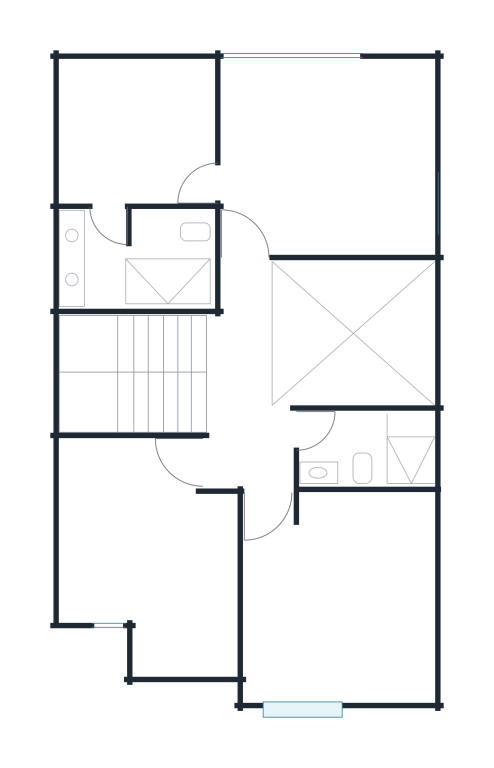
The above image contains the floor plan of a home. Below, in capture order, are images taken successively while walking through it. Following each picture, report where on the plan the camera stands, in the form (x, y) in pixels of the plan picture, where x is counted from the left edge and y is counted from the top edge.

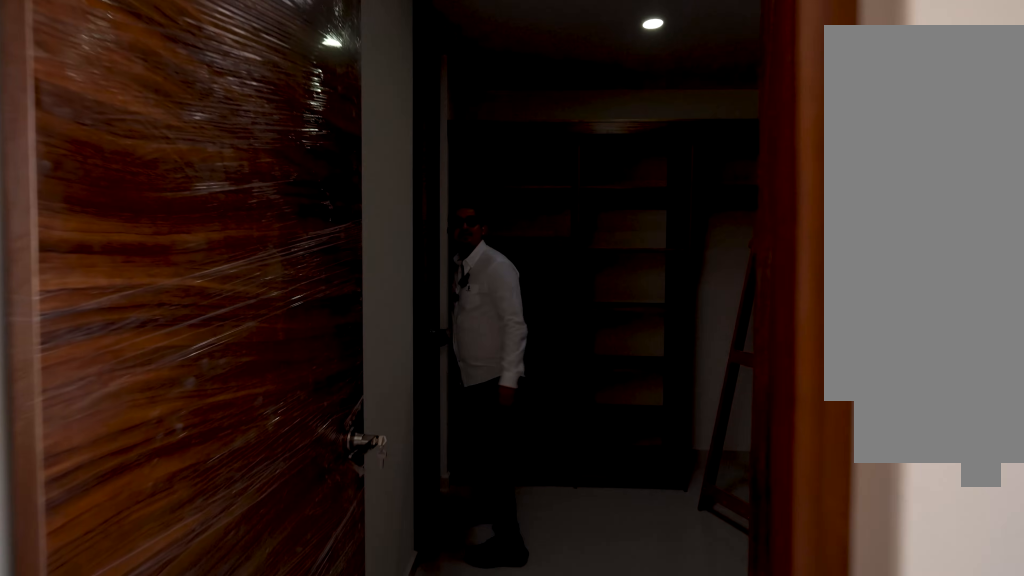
(174, 183)
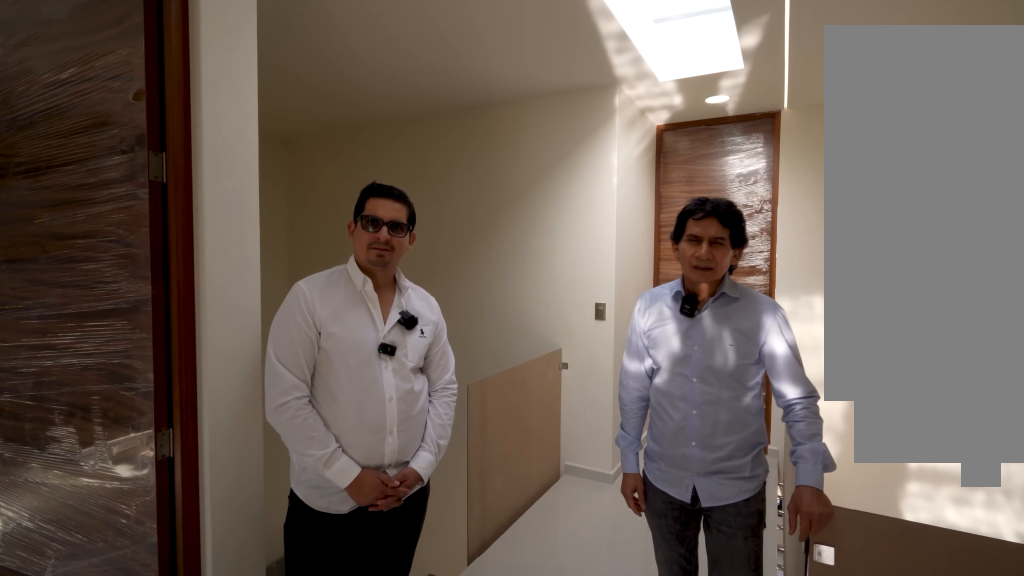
(267, 506)
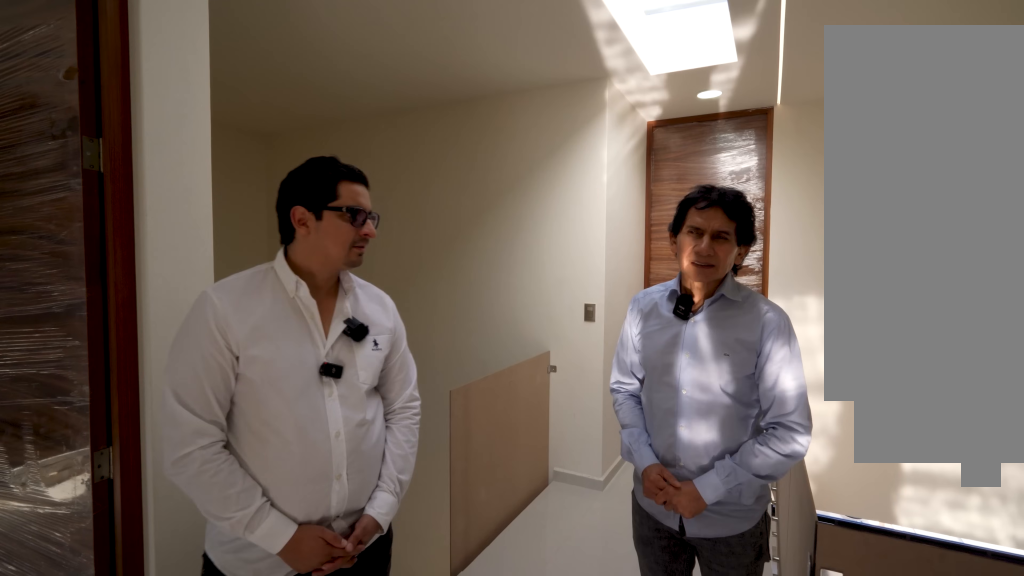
(267, 506)
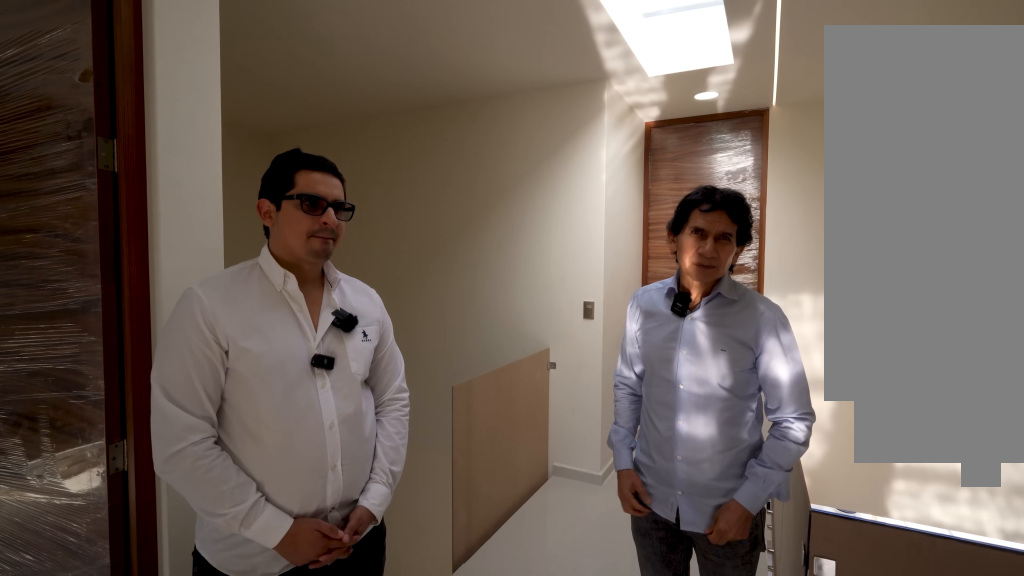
(267, 506)
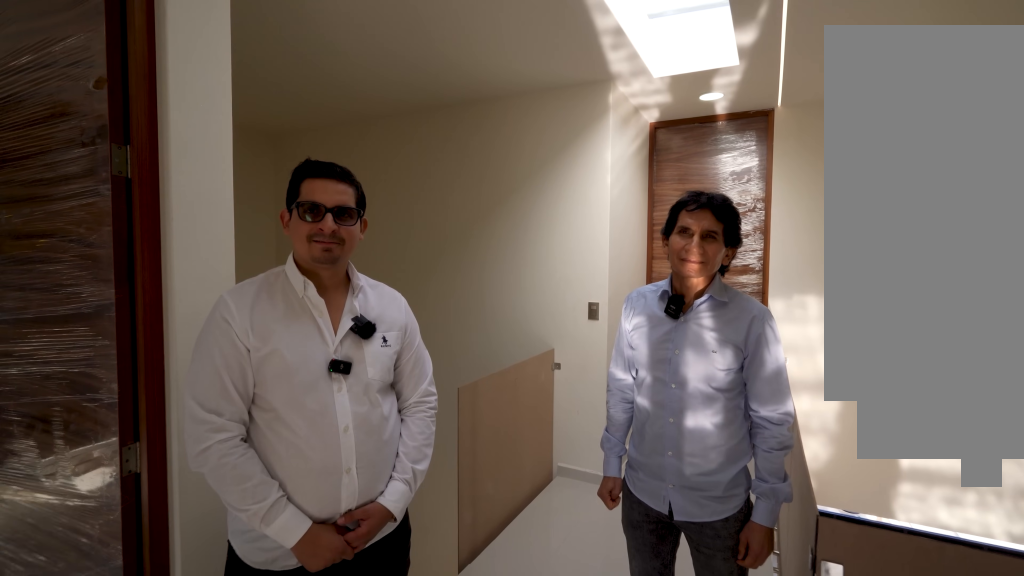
(268, 506)
